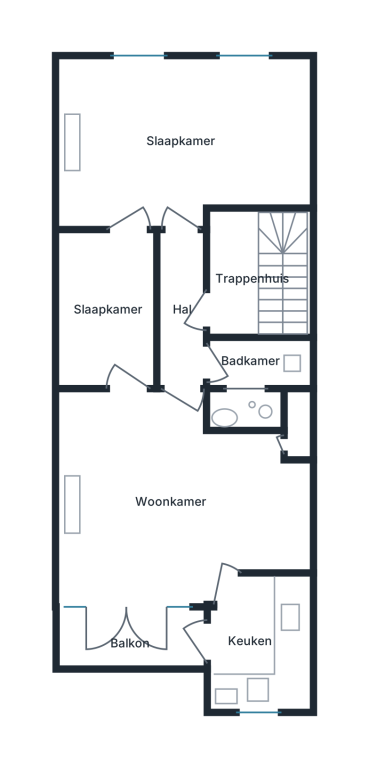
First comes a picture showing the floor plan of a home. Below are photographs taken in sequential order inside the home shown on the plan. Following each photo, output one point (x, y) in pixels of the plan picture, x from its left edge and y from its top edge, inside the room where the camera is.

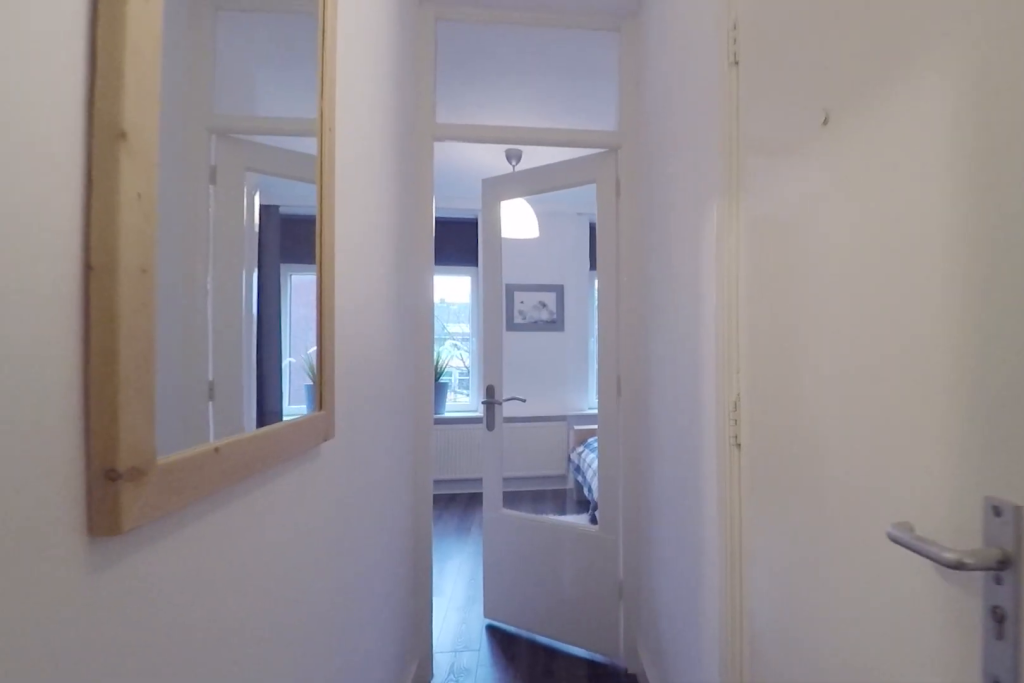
(182, 310)
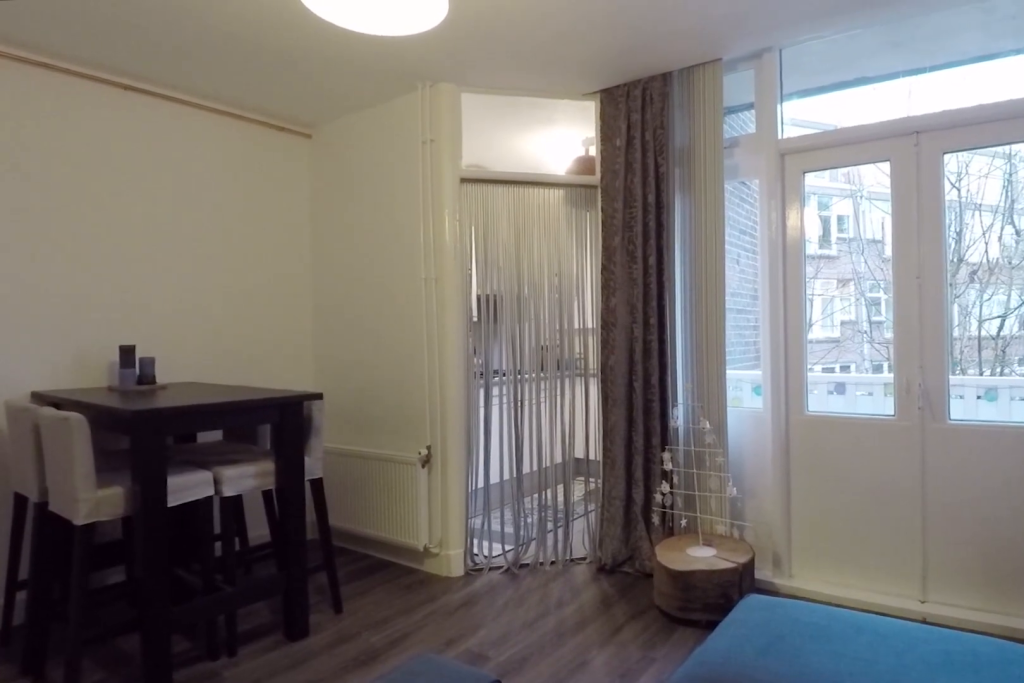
(173, 499)
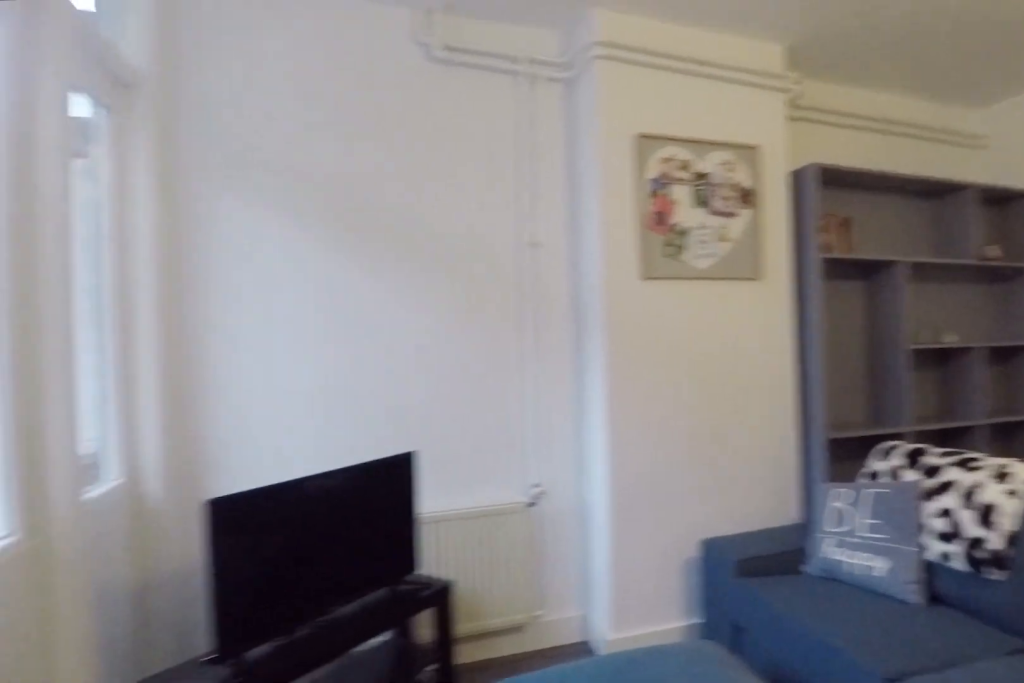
(173, 499)
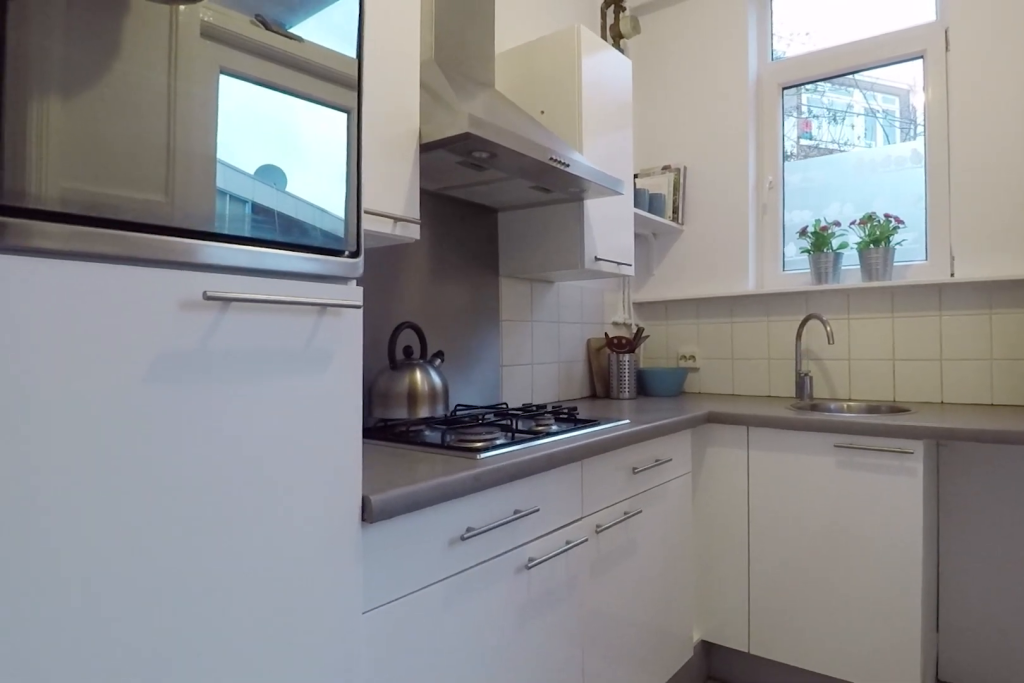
(261, 643)
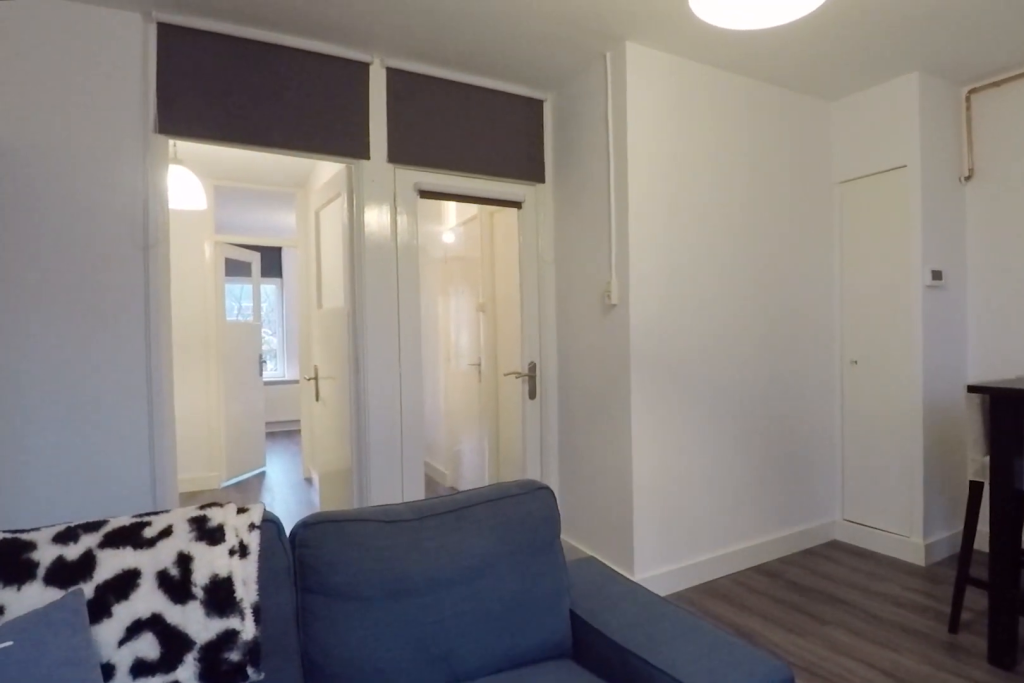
(173, 499)
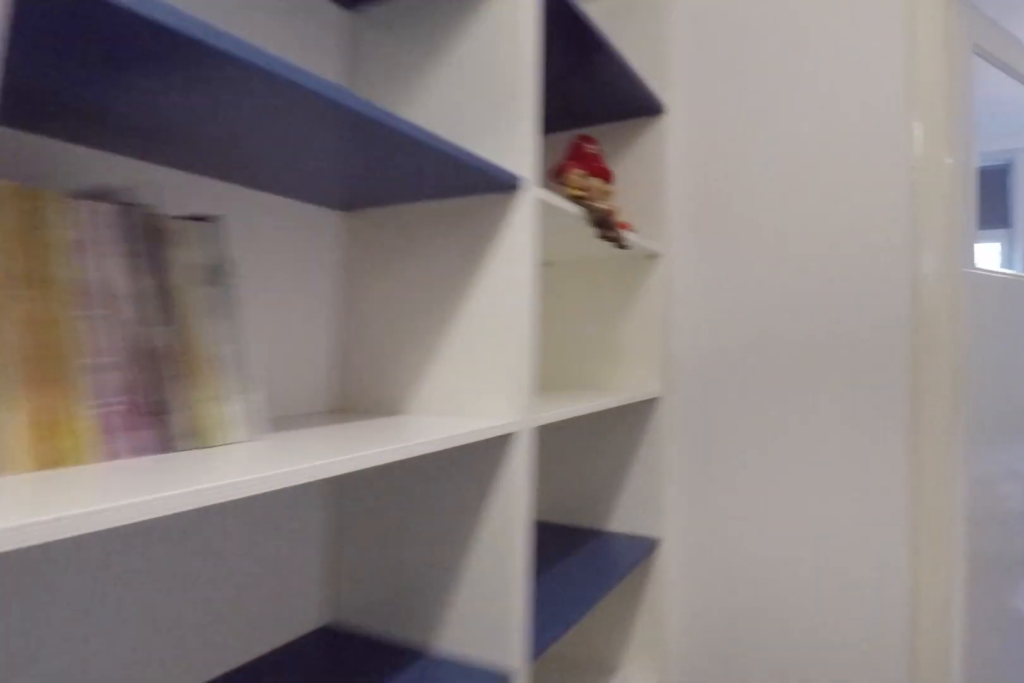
(108, 308)
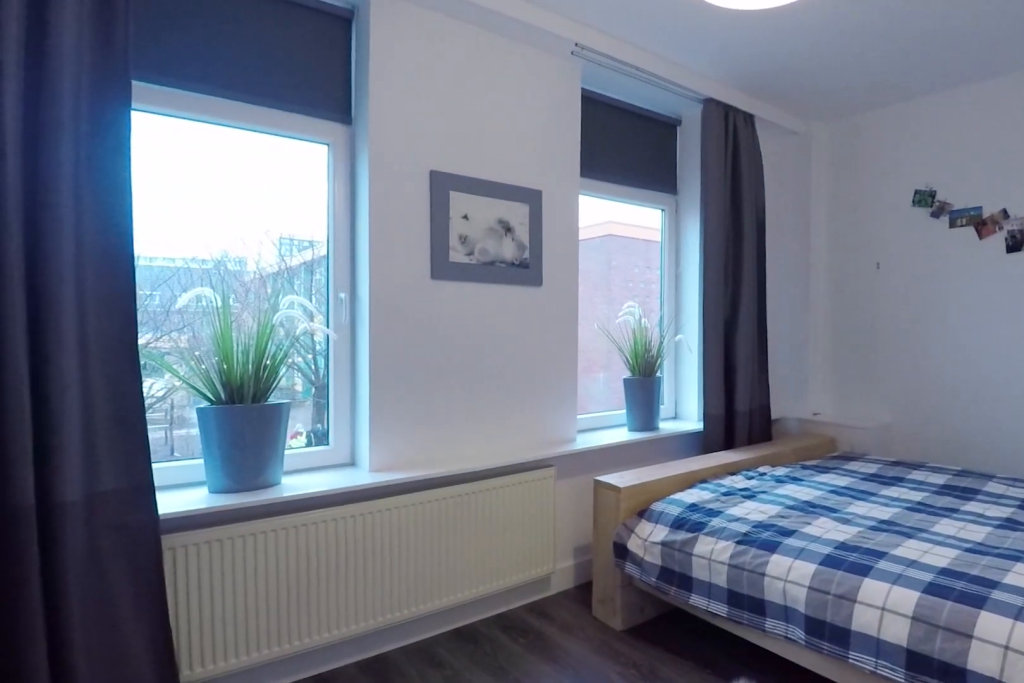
(183, 140)
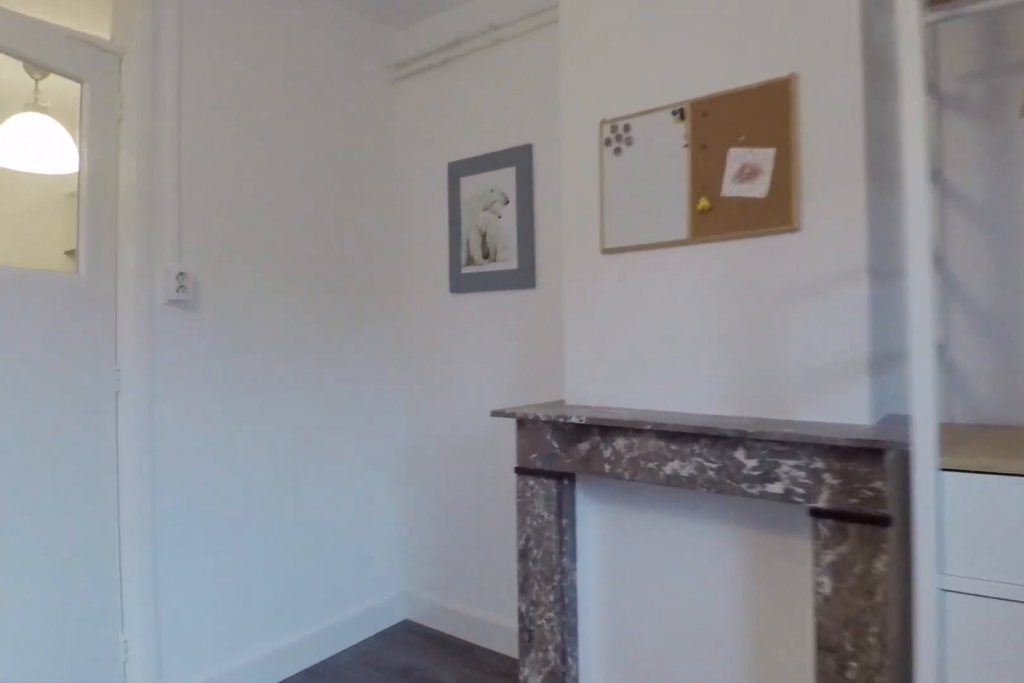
(183, 140)
